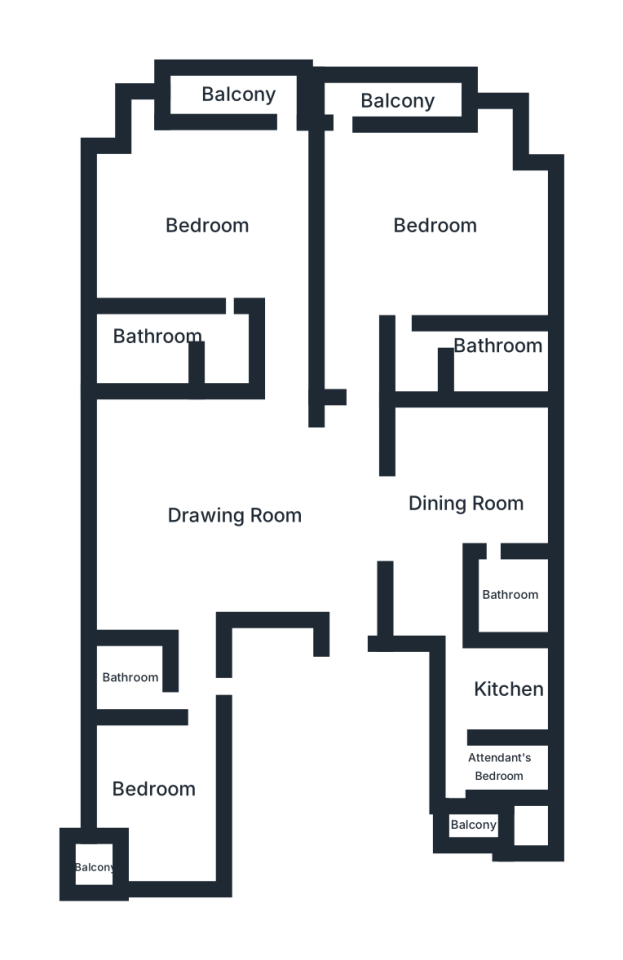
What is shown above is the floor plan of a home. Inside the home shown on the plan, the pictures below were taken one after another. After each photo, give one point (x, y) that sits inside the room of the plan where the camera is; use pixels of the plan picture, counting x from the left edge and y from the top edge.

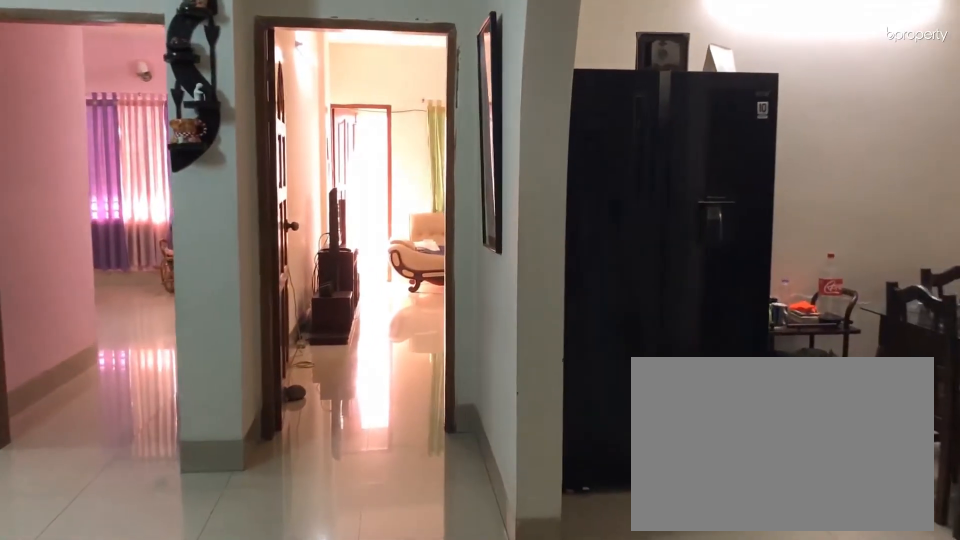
(342, 623)
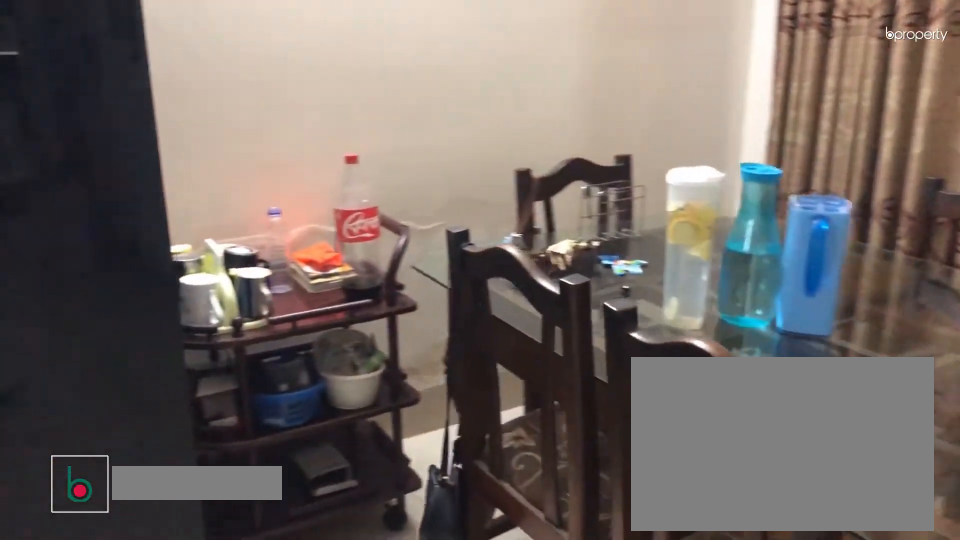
(469, 504)
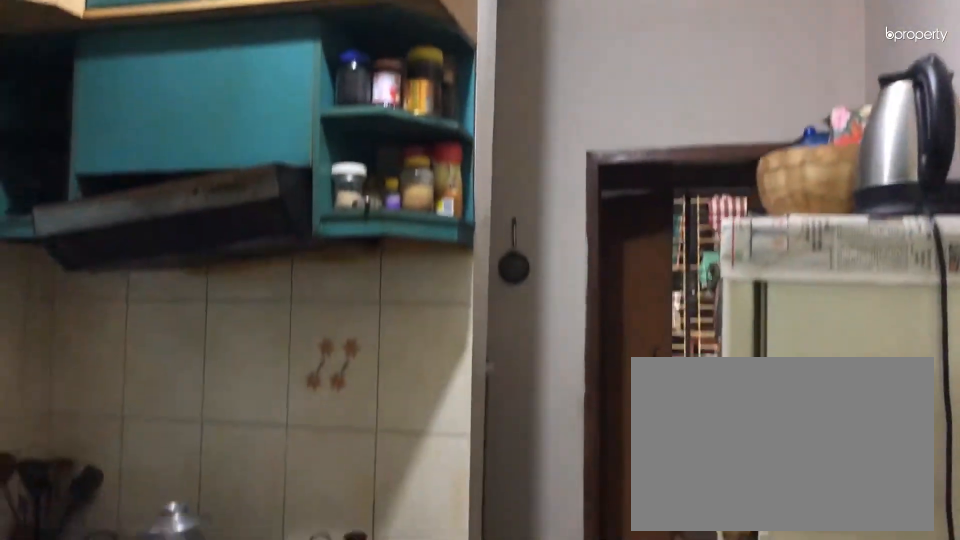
(498, 683)
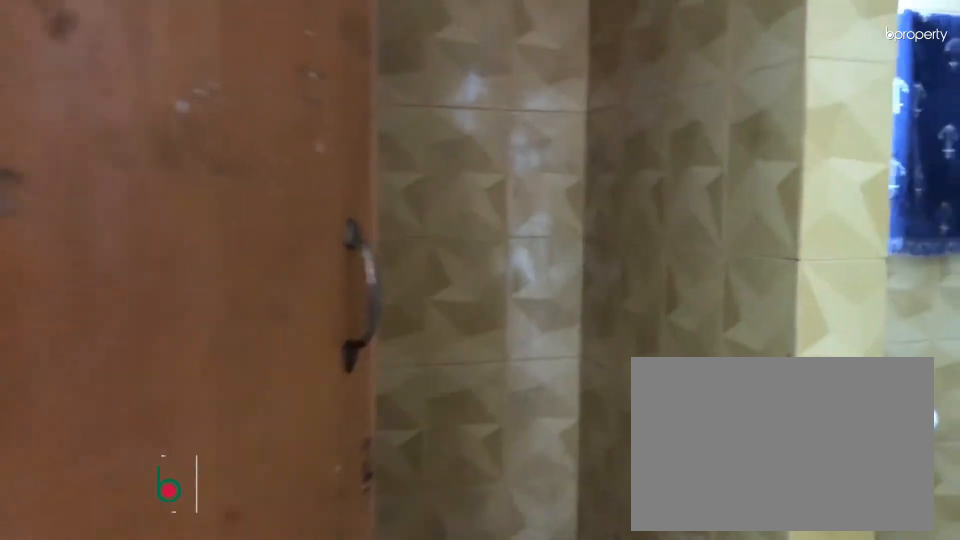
(159, 350)
